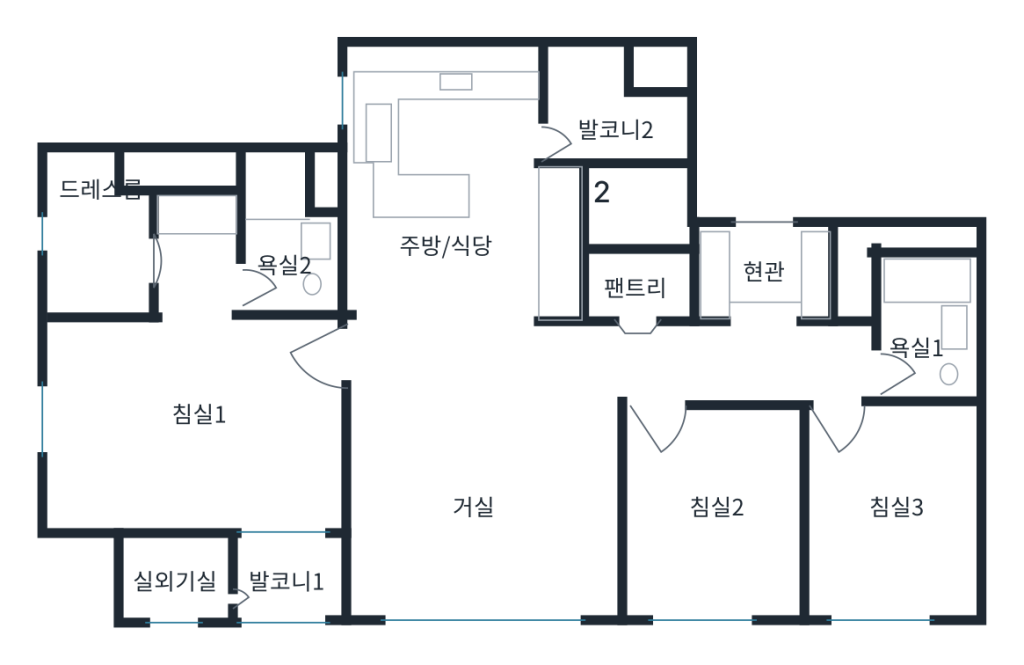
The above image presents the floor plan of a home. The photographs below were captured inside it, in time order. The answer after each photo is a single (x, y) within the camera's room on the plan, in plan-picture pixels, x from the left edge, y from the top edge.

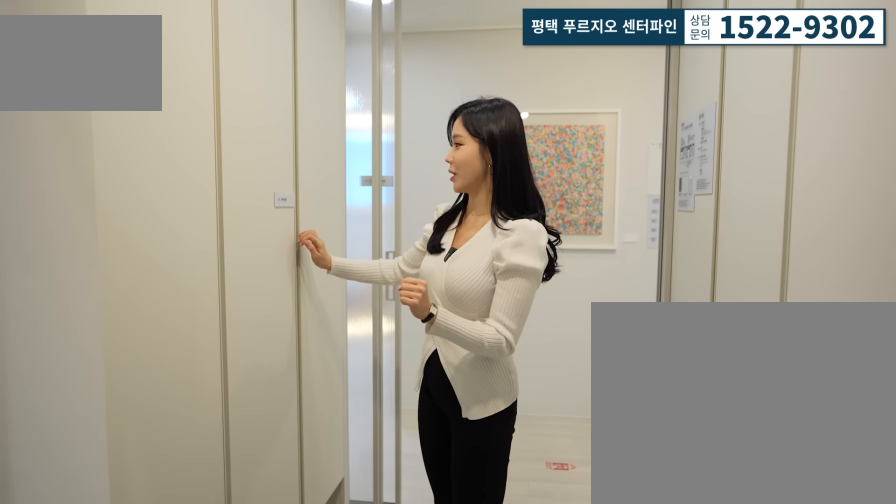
(768, 277)
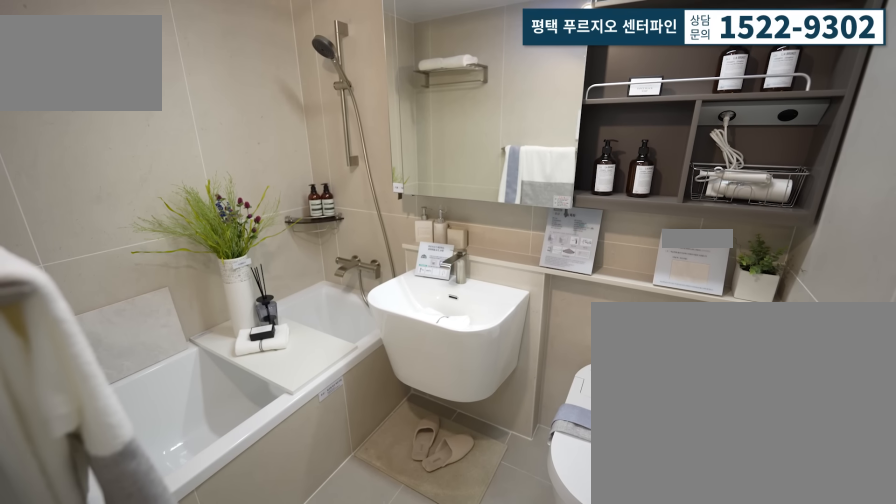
(914, 340)
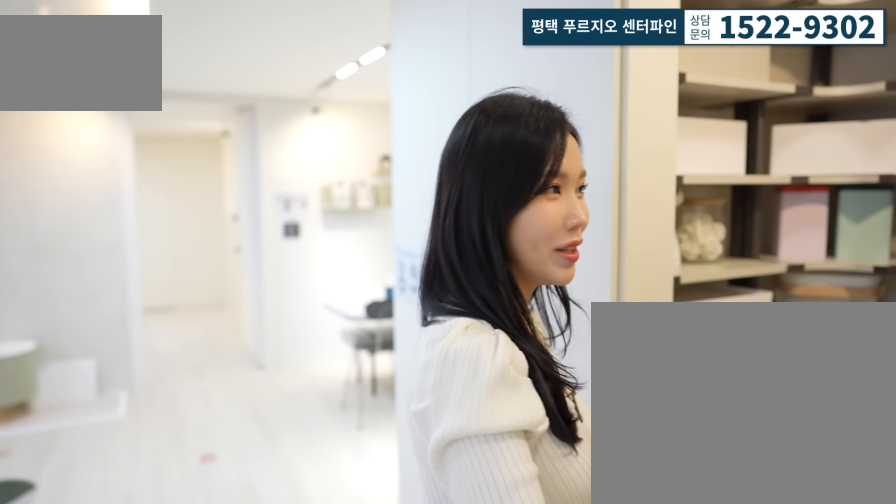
(640, 322)
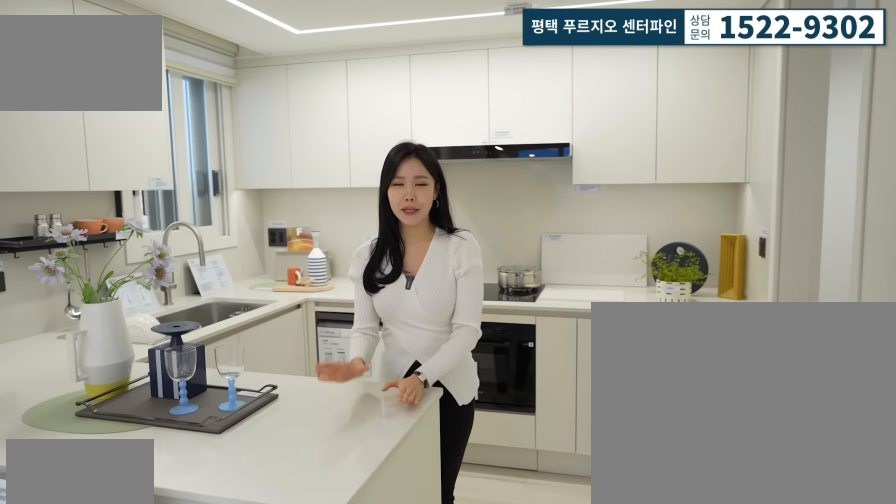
(466, 201)
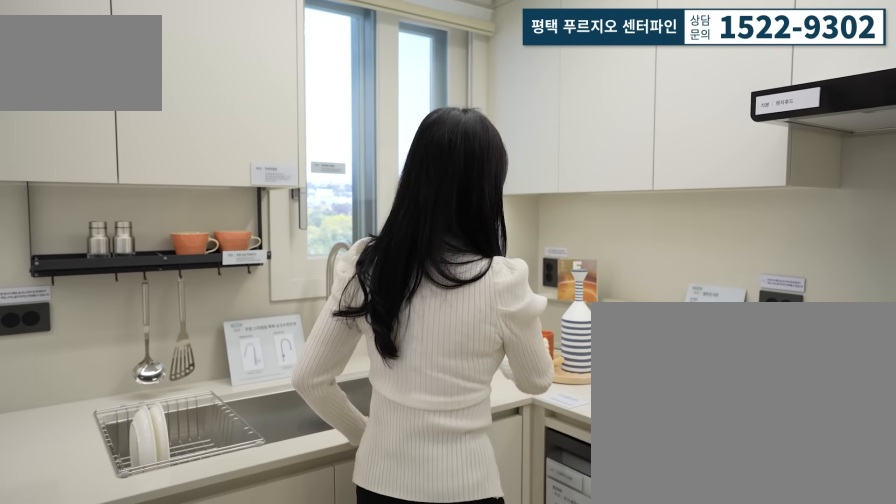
(466, 201)
